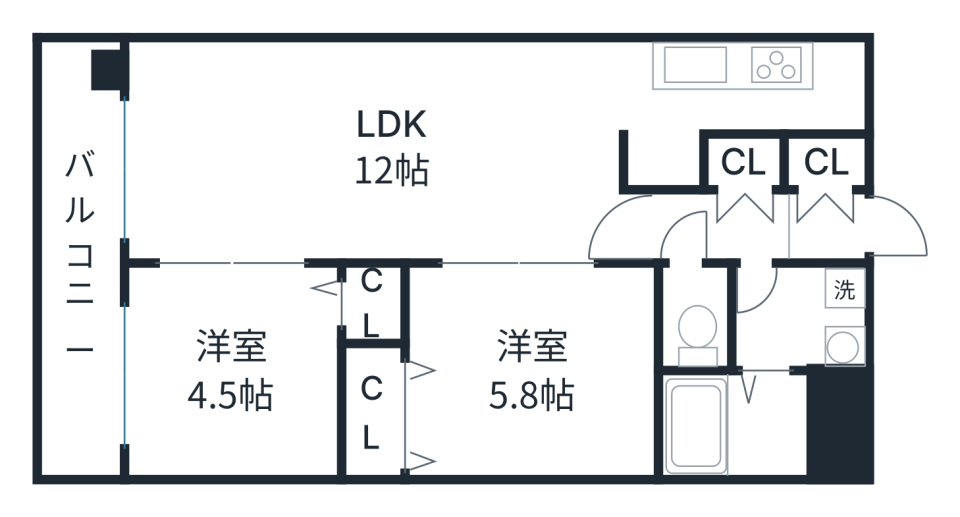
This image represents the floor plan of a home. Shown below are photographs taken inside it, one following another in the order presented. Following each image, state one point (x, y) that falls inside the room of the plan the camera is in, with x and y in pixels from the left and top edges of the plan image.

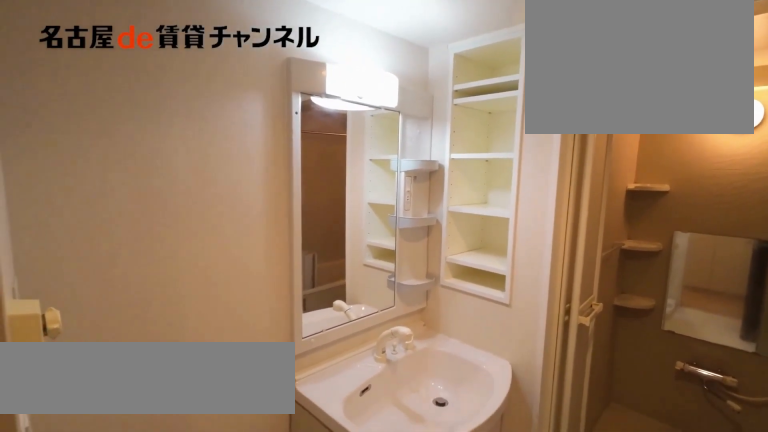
(801, 317)
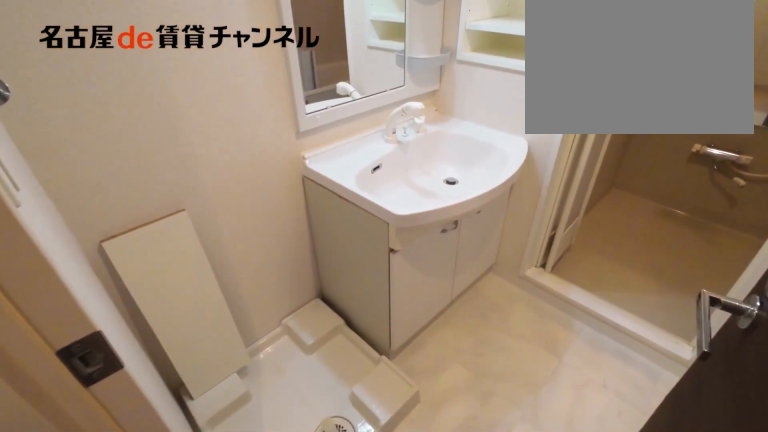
(801, 317)
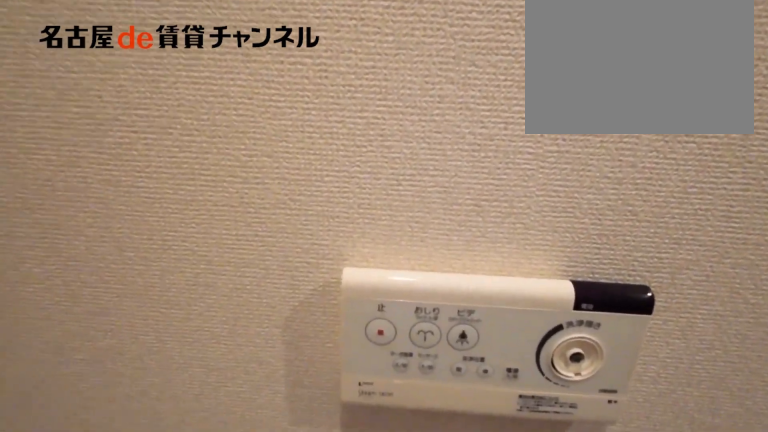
(694, 316)
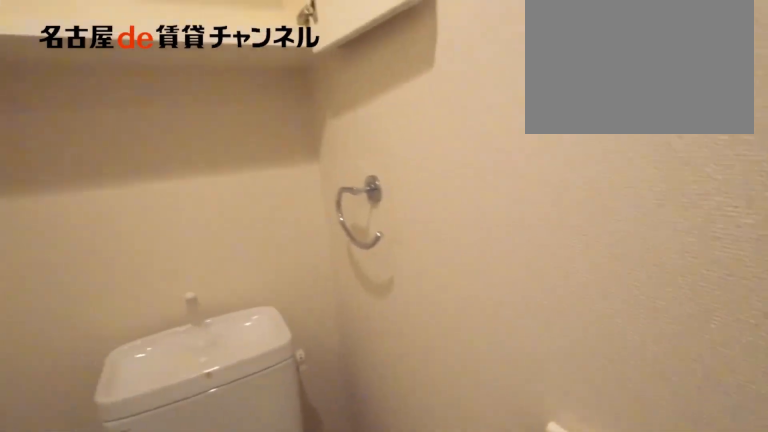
(694, 316)
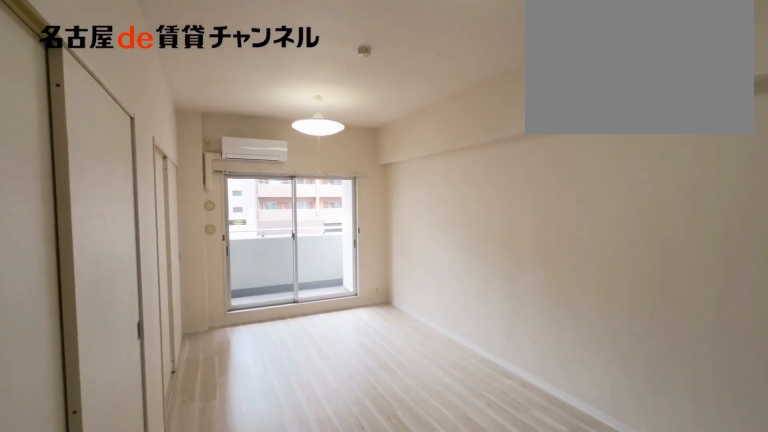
(386, 150)
